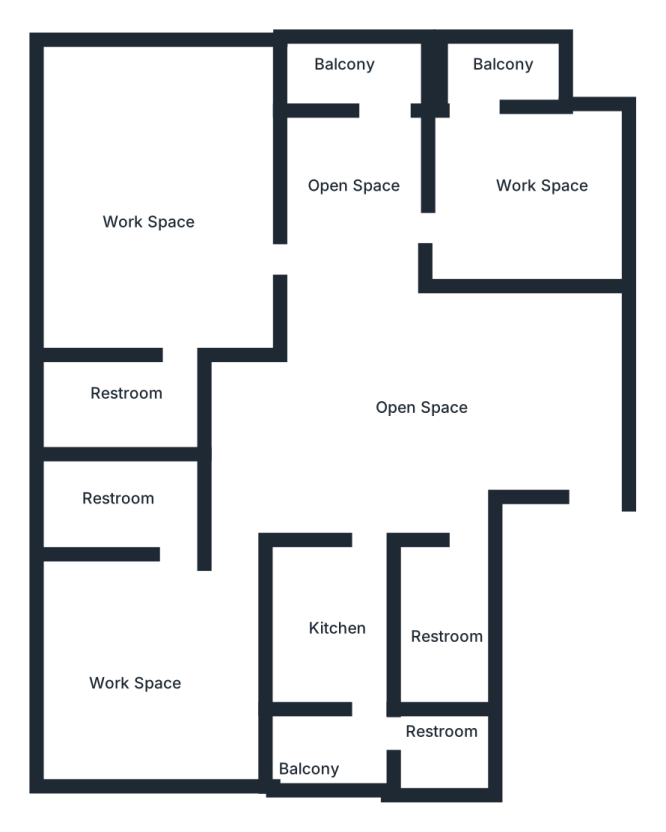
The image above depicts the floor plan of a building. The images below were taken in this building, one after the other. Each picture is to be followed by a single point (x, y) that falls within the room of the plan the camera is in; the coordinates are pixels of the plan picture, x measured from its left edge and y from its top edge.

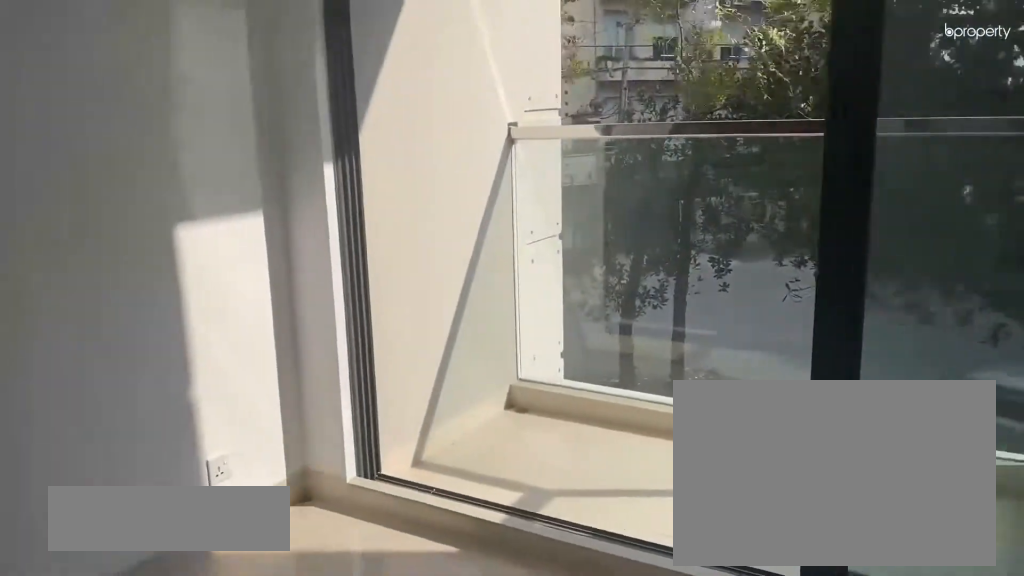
(525, 189)
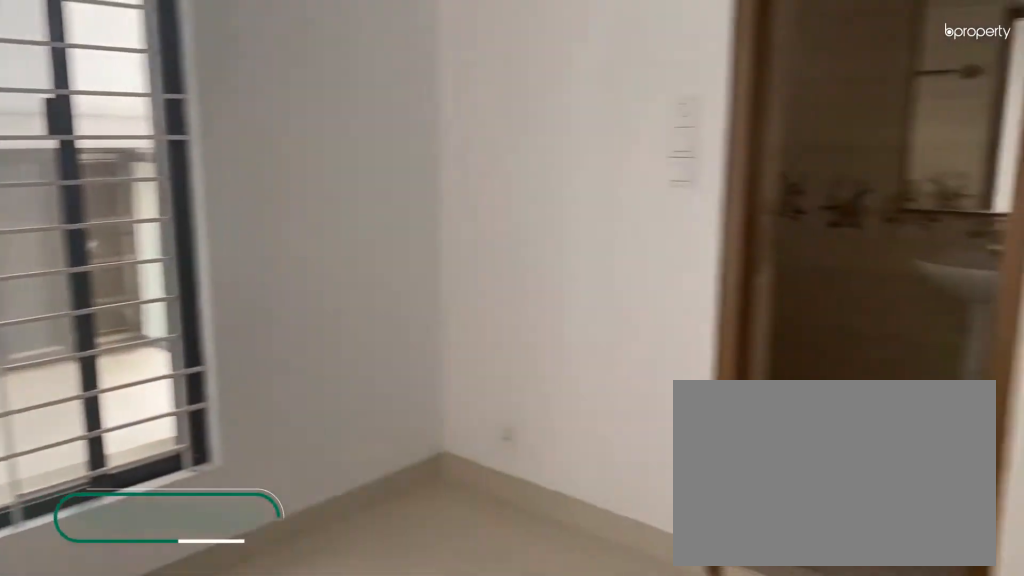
(157, 649)
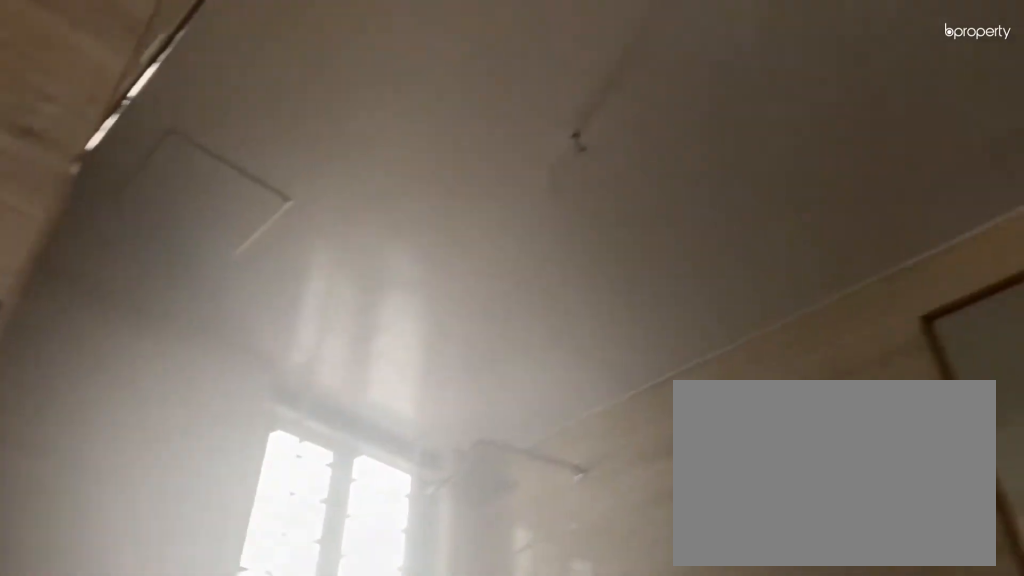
(129, 505)
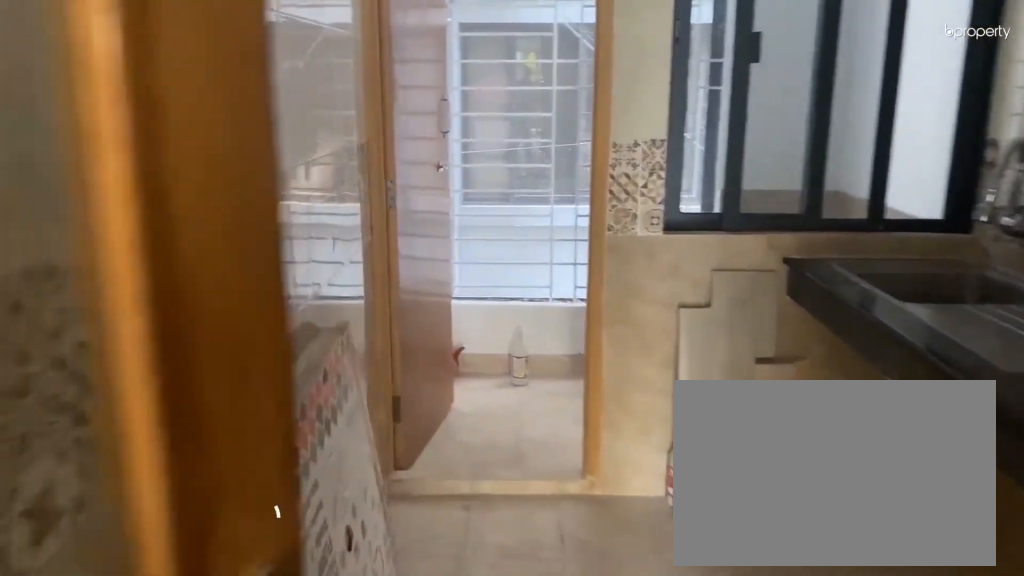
(340, 626)
